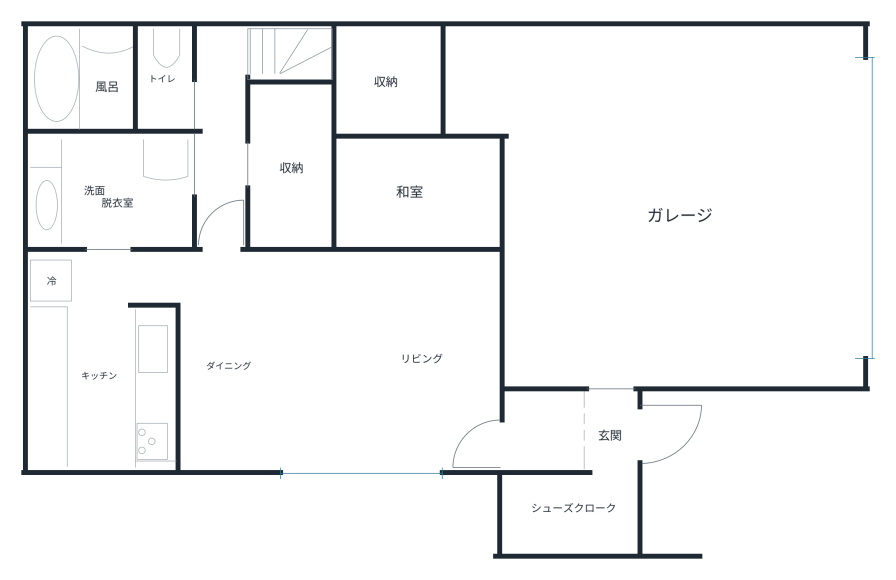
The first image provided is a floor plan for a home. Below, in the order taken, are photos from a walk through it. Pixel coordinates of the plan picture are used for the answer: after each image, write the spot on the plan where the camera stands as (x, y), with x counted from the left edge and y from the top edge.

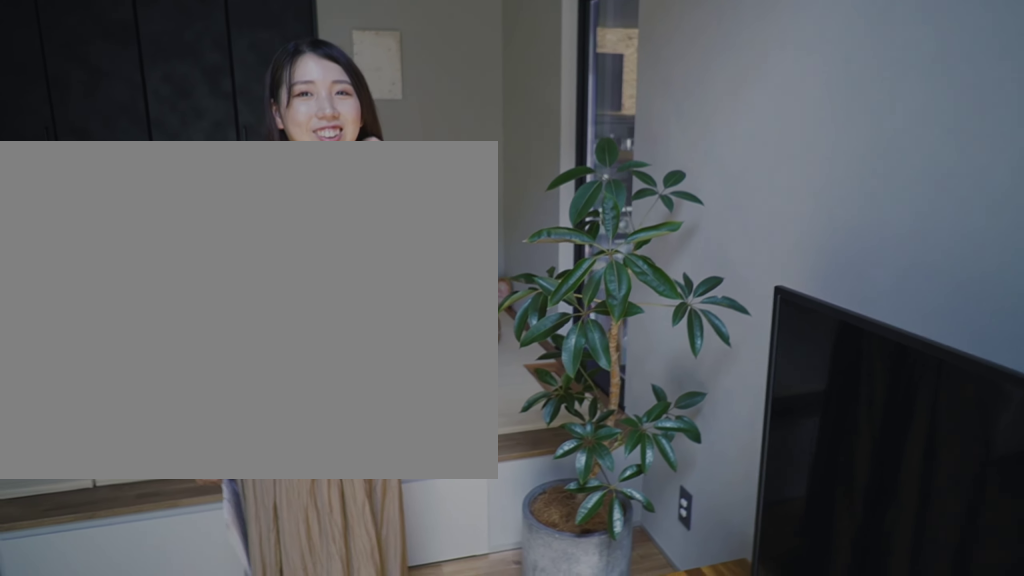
(488, 287)
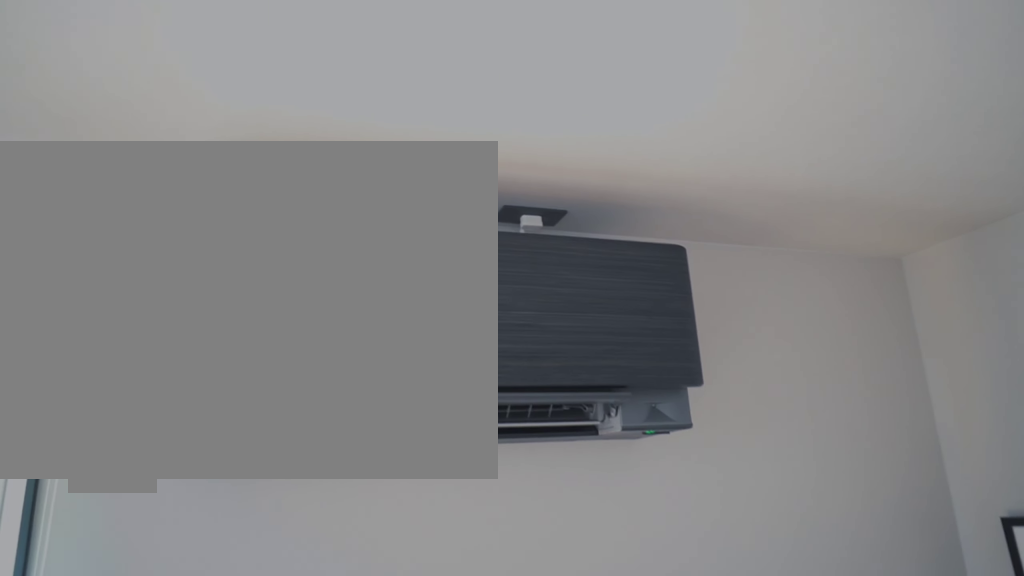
(211, 476)
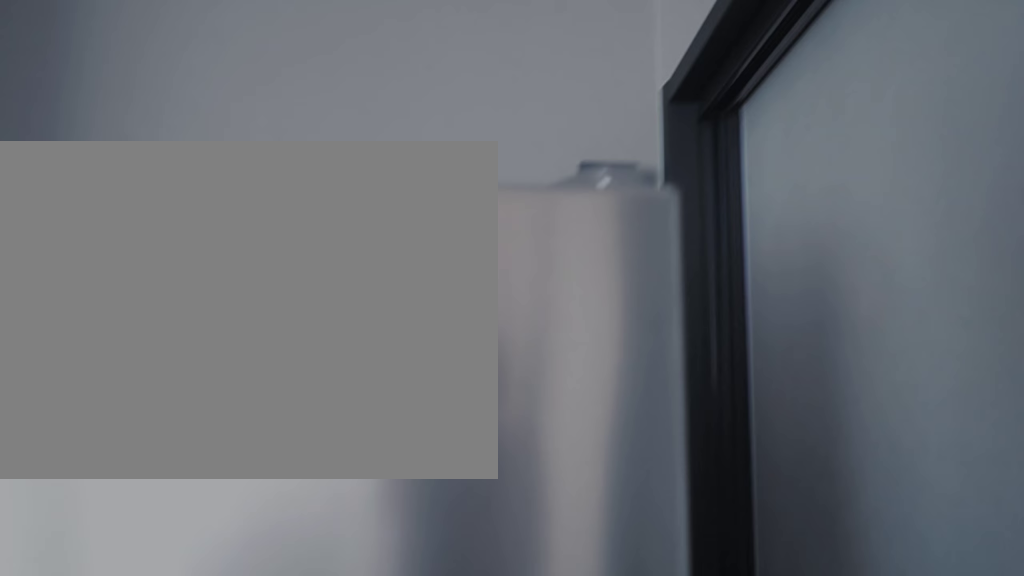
(33, 280)
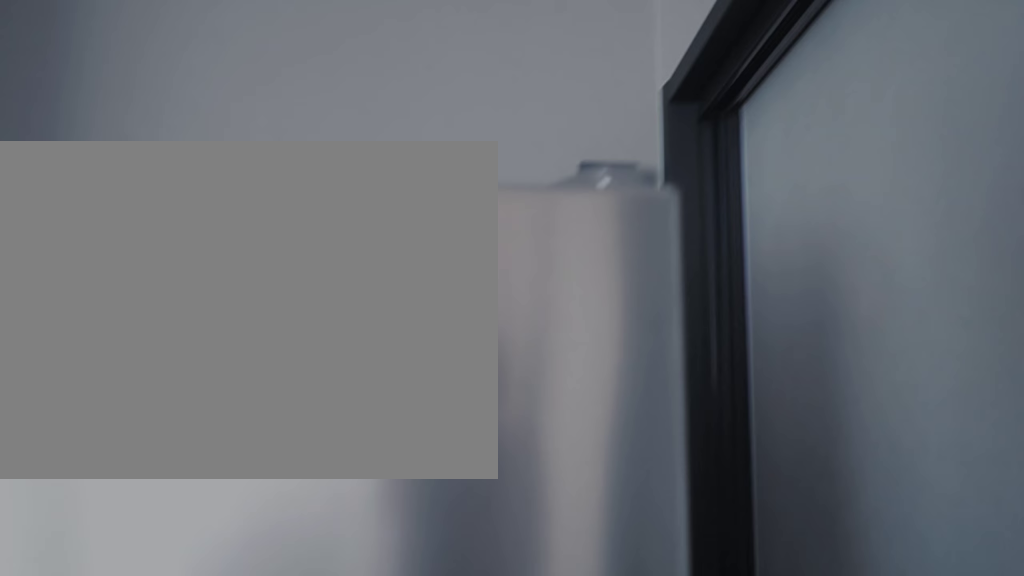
(31, 281)
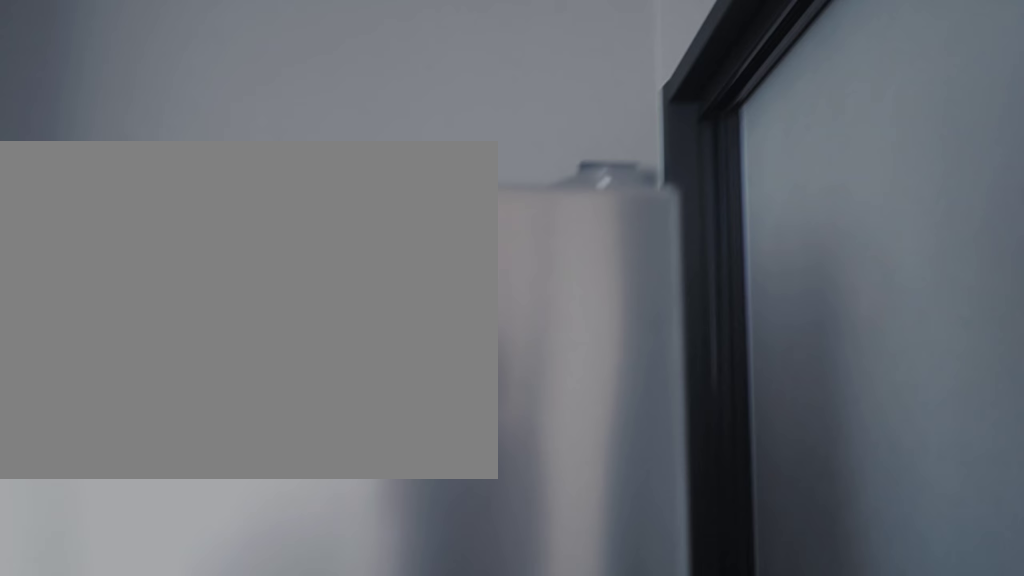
(31, 280)
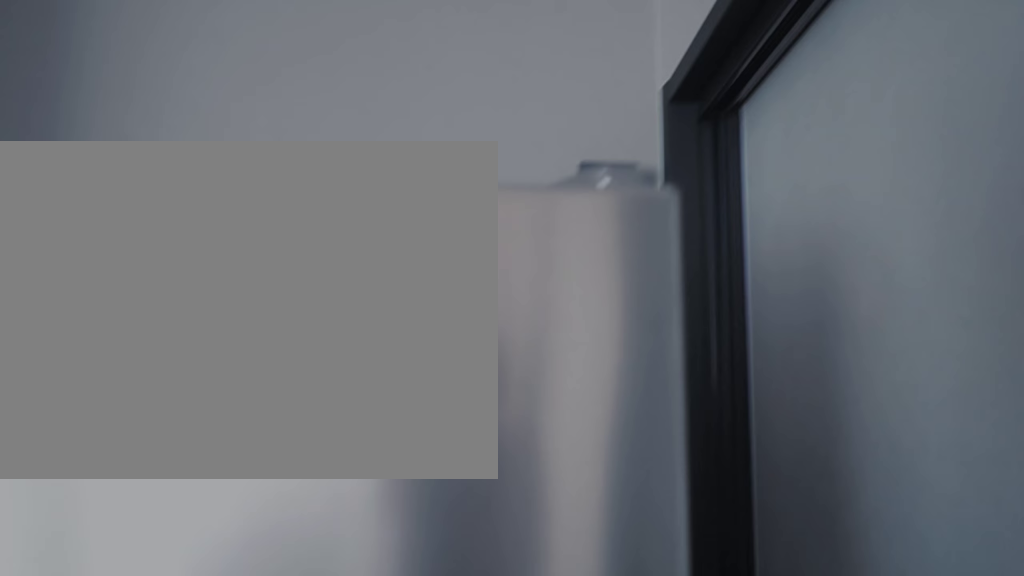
(33, 281)
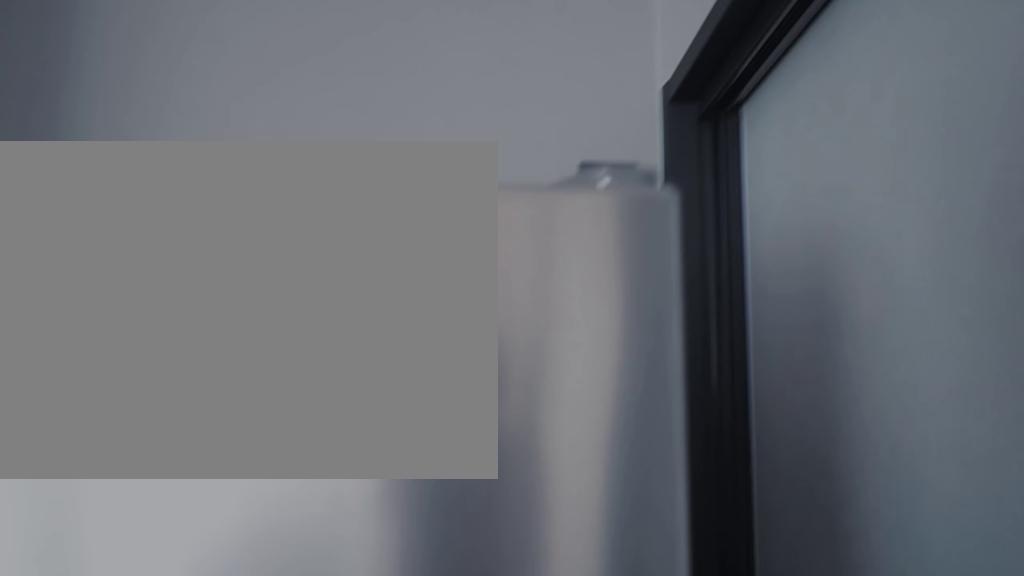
(35, 299)
